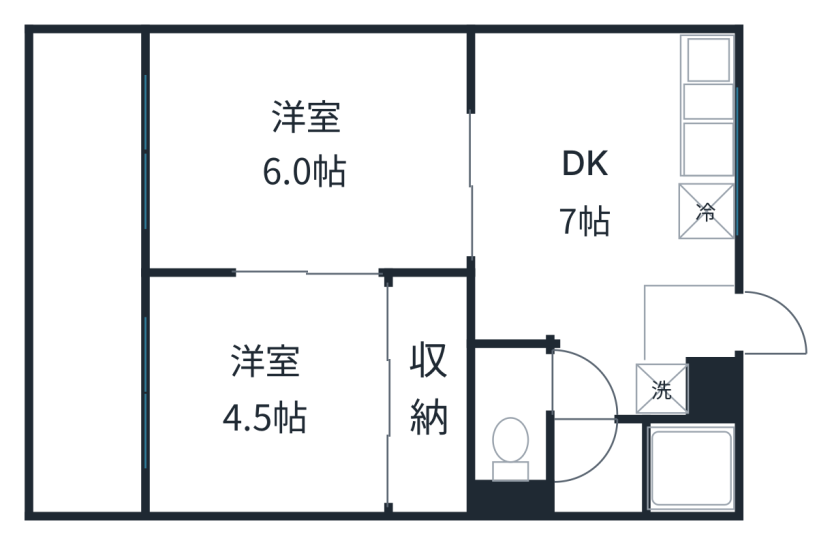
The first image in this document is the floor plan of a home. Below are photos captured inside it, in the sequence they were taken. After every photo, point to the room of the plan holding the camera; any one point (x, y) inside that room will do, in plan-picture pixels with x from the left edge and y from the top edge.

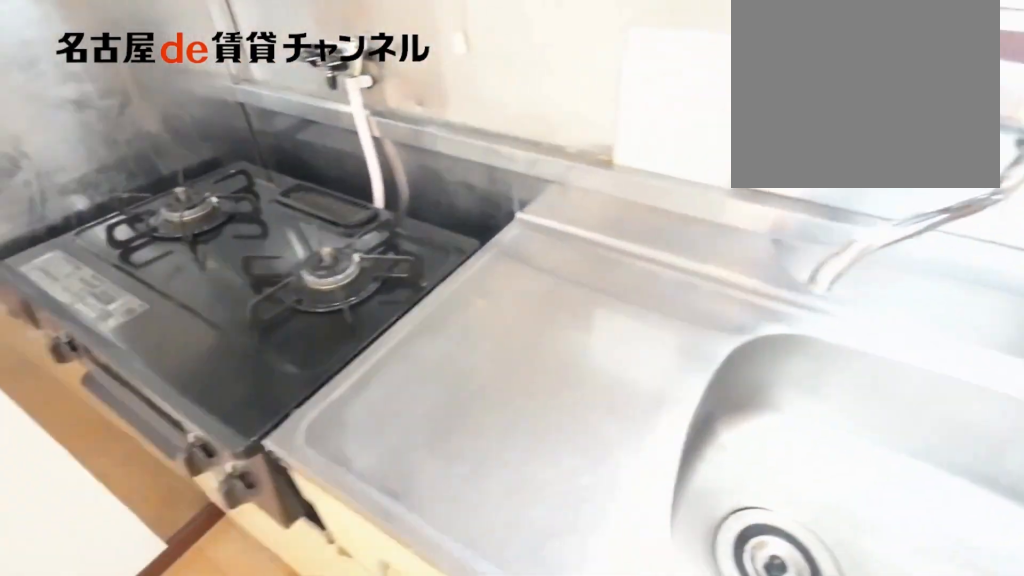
(704, 140)
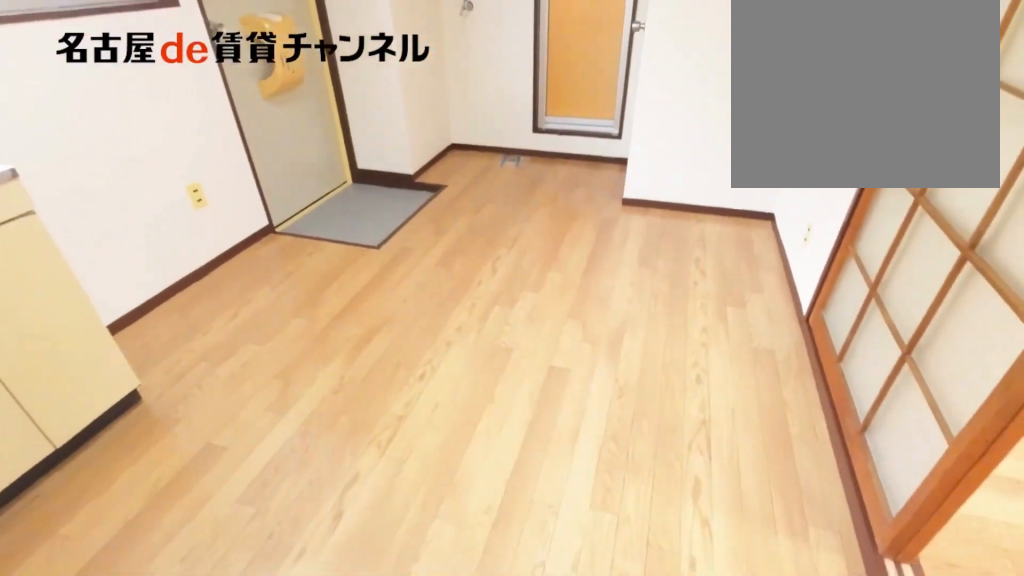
(616, 218)
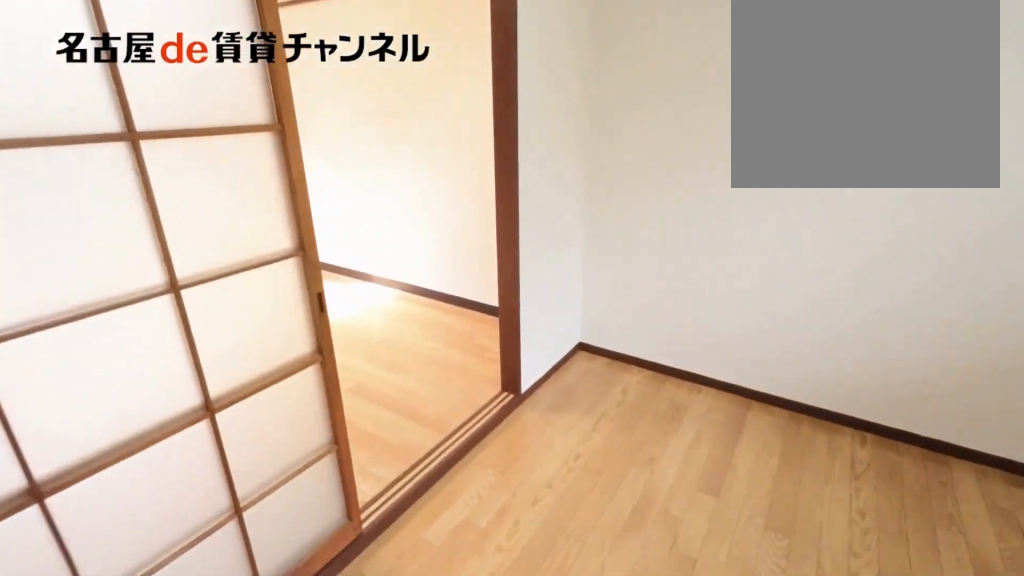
(616, 218)
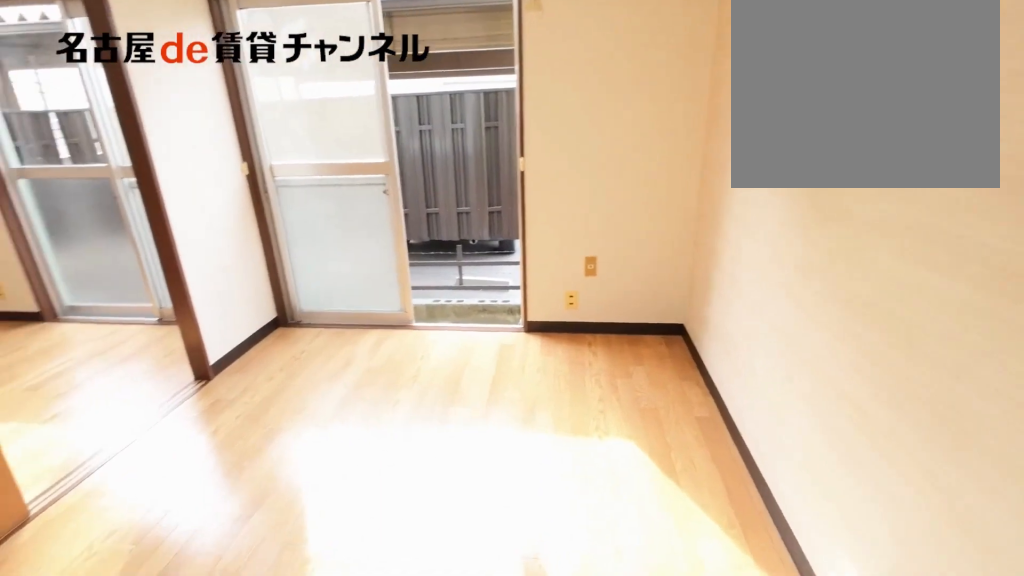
(307, 152)
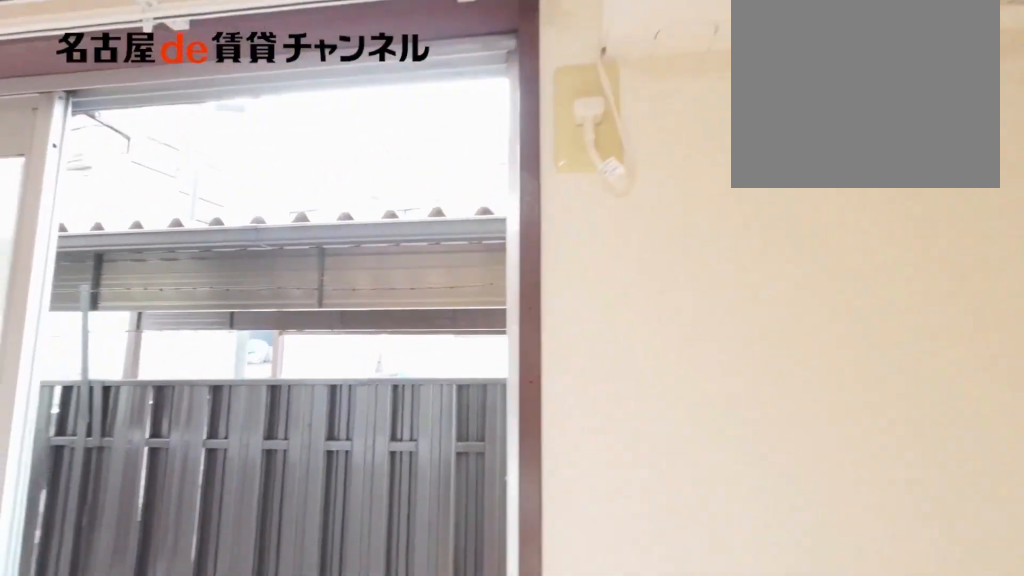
(307, 152)
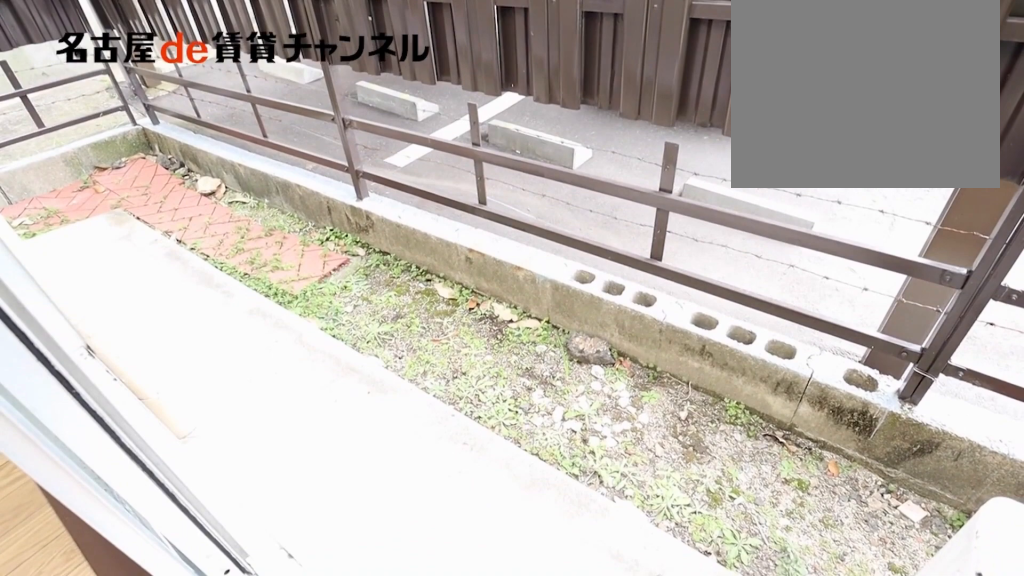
(97, 275)
